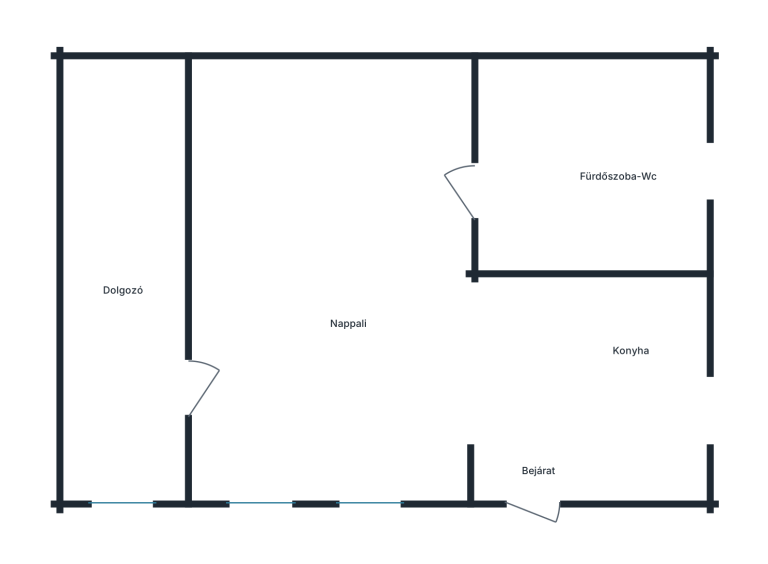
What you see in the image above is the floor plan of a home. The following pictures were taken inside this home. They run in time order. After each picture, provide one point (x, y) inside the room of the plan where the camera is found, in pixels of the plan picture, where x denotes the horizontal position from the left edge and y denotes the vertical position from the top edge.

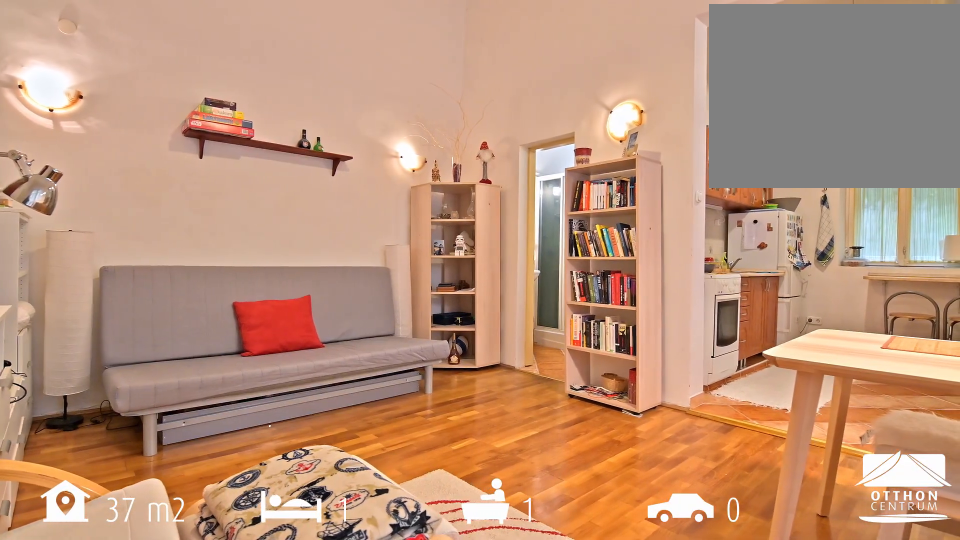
(330, 288)
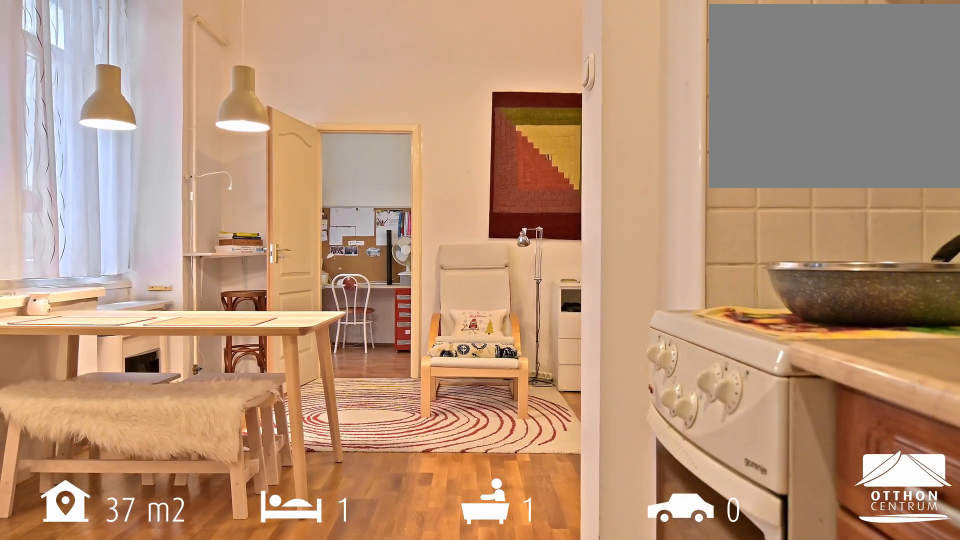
(589, 384)
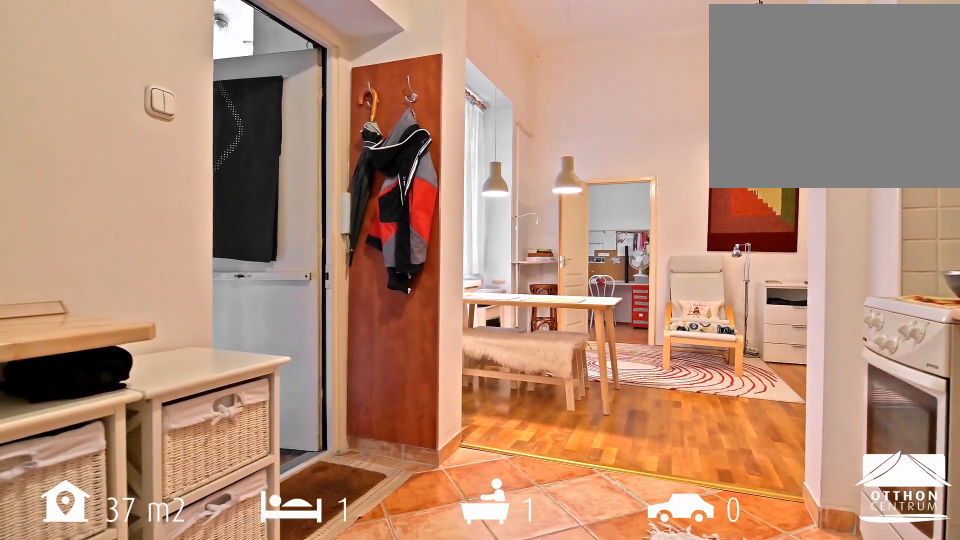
(589, 384)
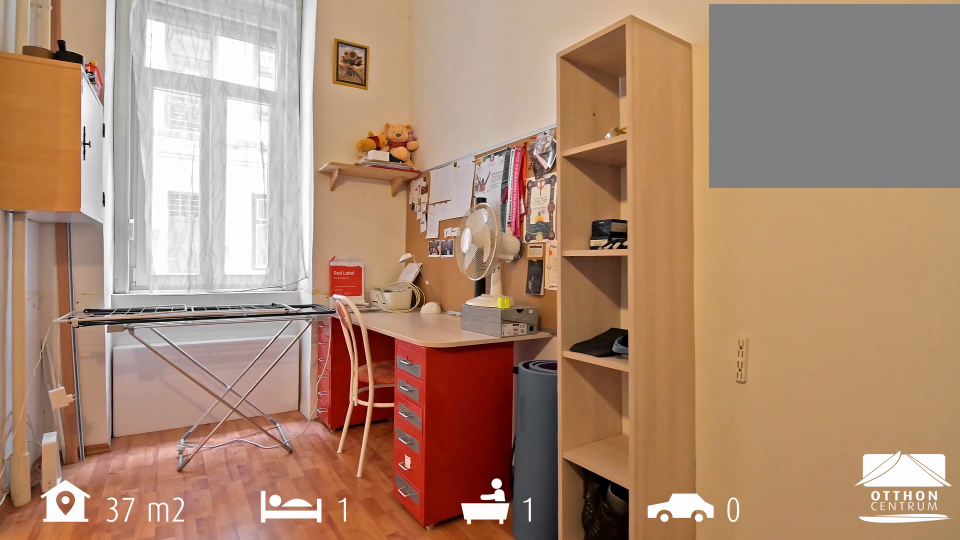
(125, 279)
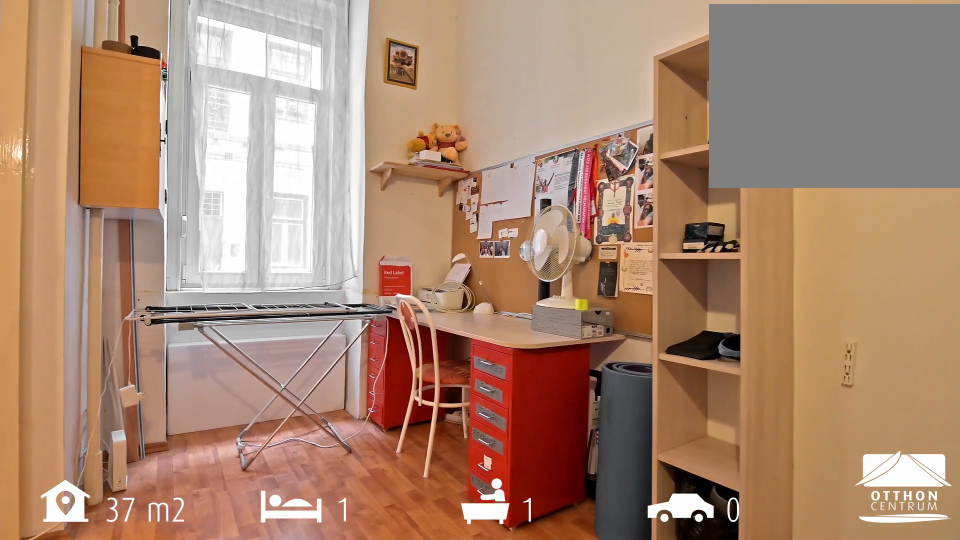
(125, 279)
